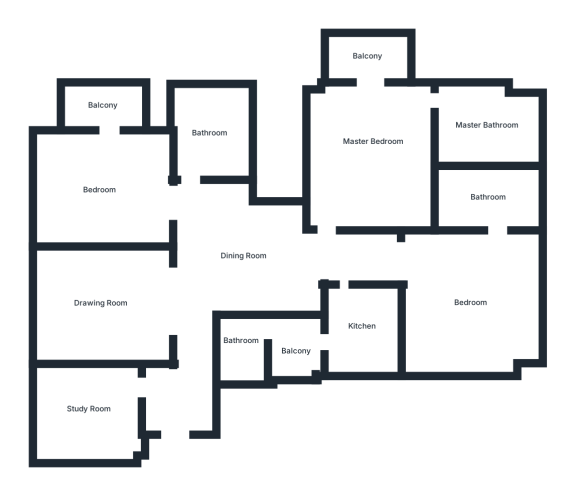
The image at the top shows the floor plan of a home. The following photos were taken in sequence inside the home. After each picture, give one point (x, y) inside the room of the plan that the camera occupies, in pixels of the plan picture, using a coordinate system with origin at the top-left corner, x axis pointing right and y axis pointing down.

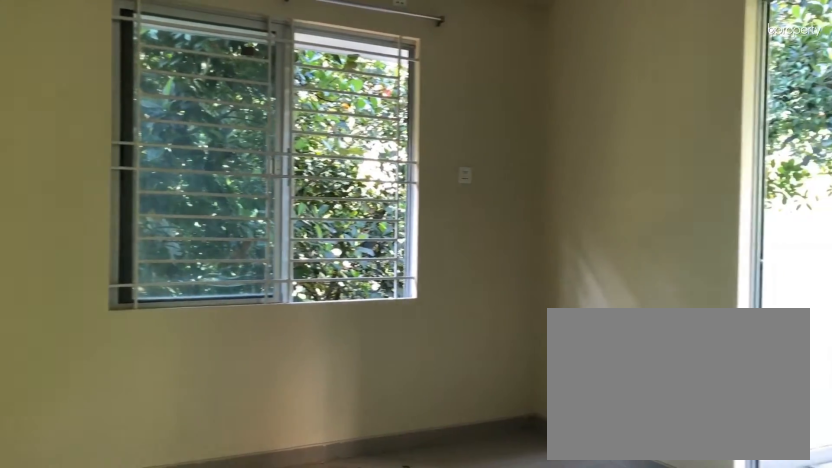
(99, 190)
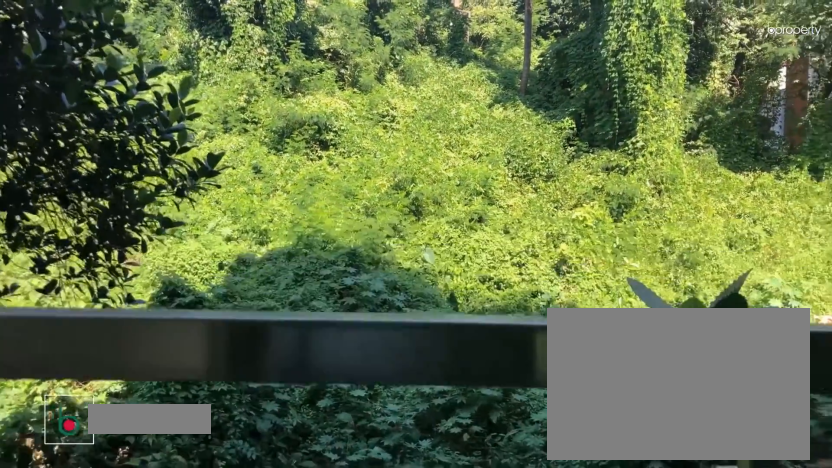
(102, 105)
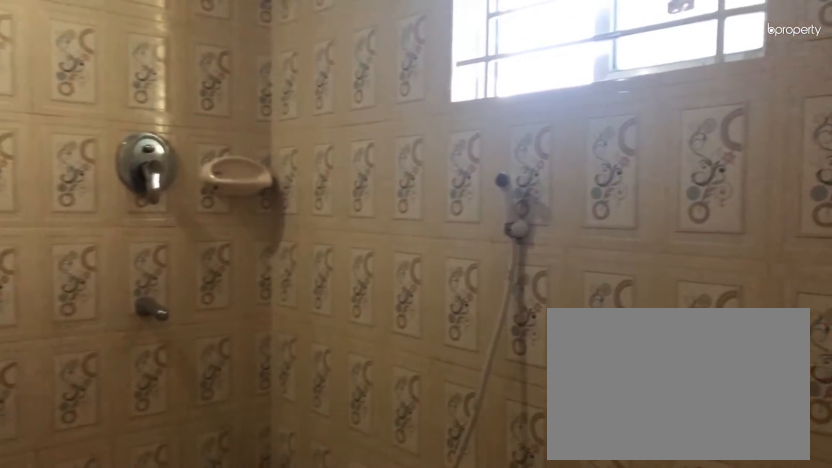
(210, 132)
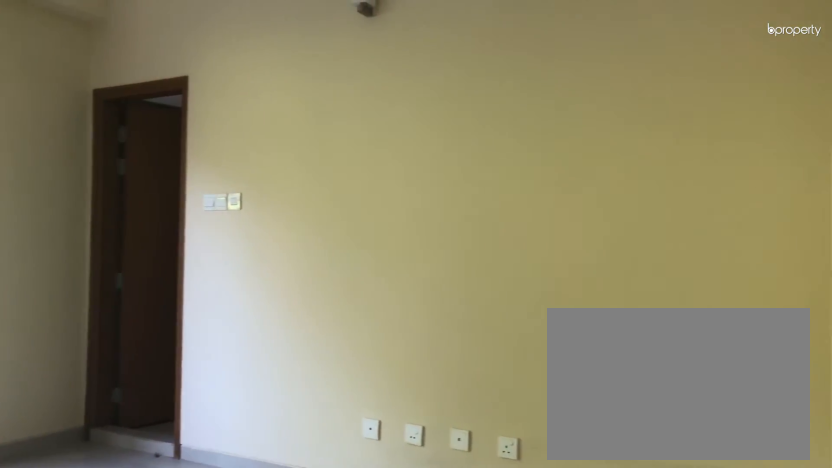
(375, 142)
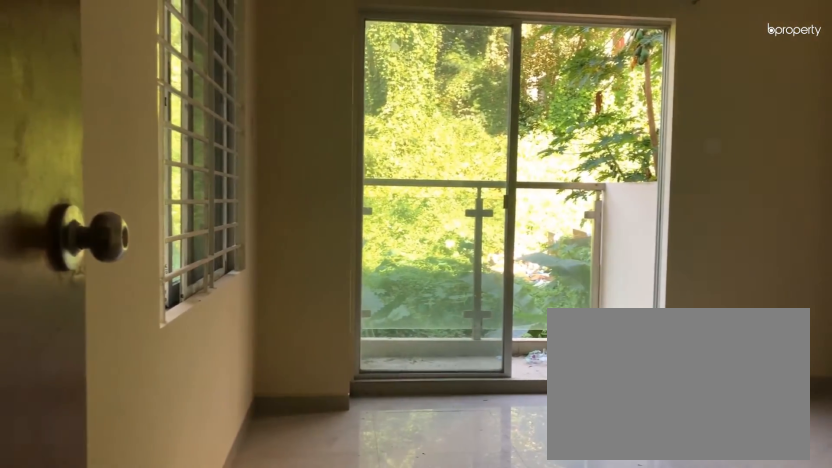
(375, 142)
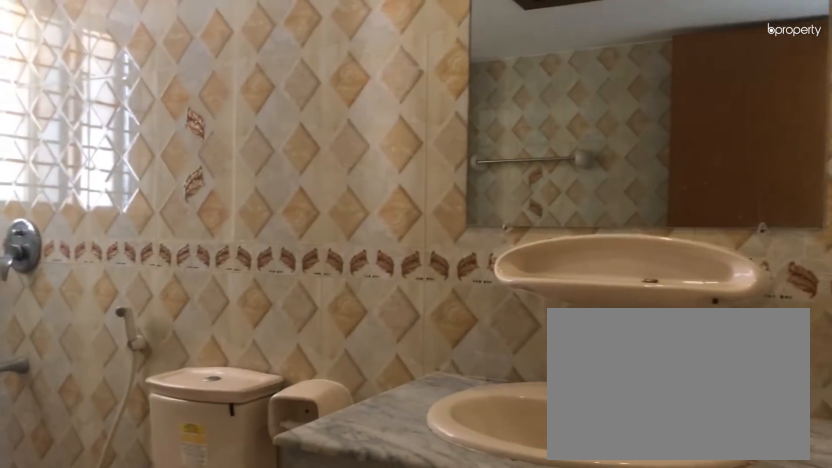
(486, 125)
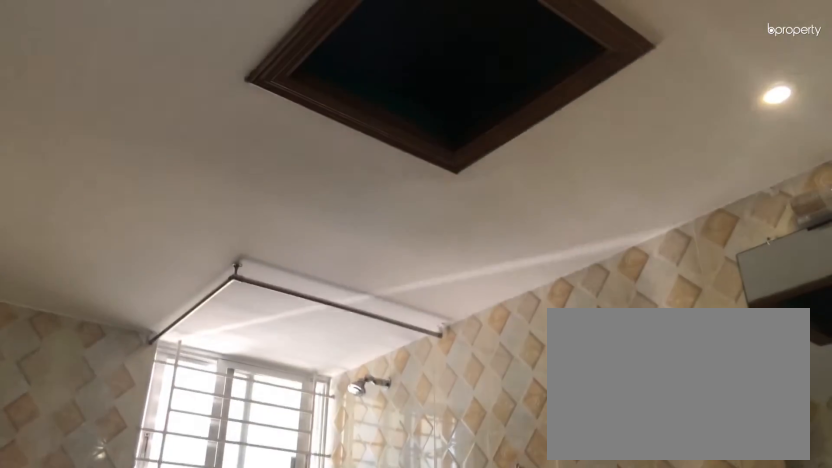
(486, 125)
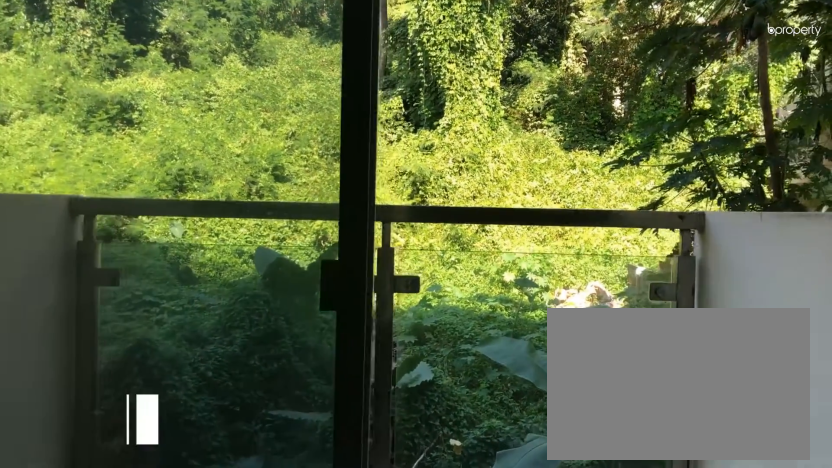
(368, 55)
